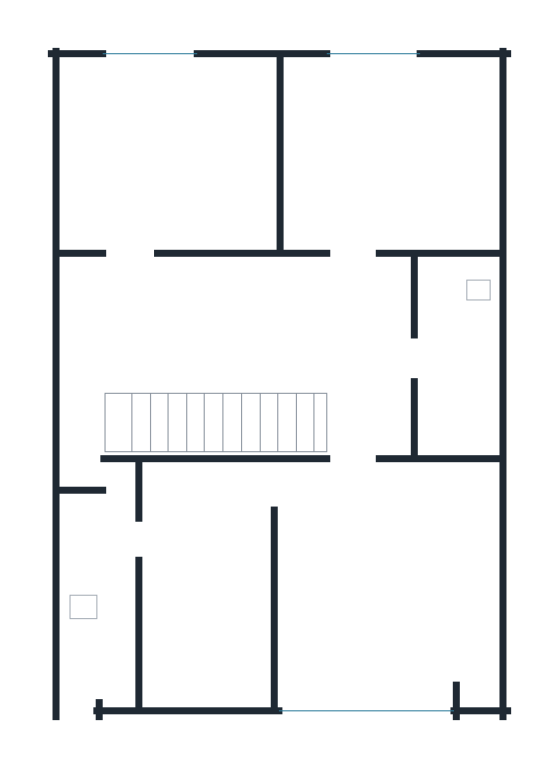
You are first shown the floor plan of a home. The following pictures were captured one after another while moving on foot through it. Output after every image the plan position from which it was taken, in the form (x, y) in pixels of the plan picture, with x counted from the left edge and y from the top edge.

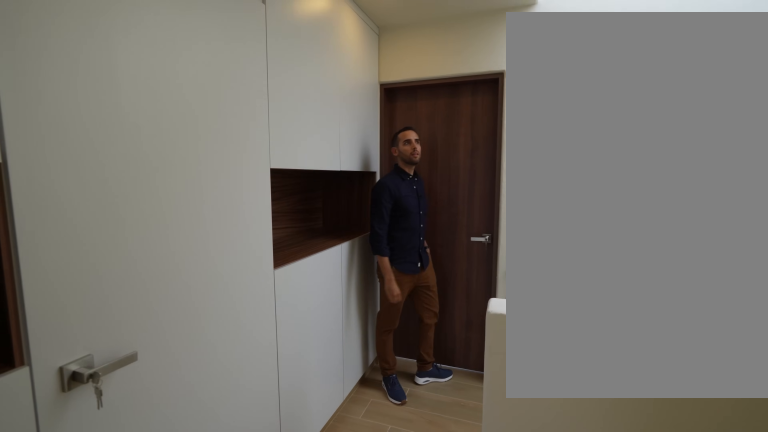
(303, 303)
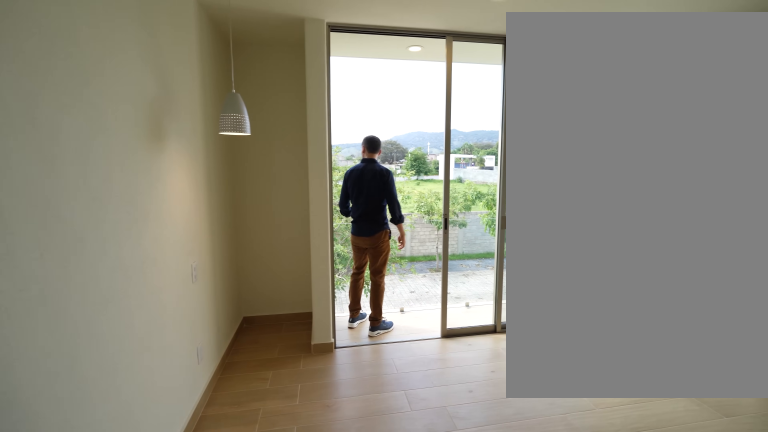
(456, 515)
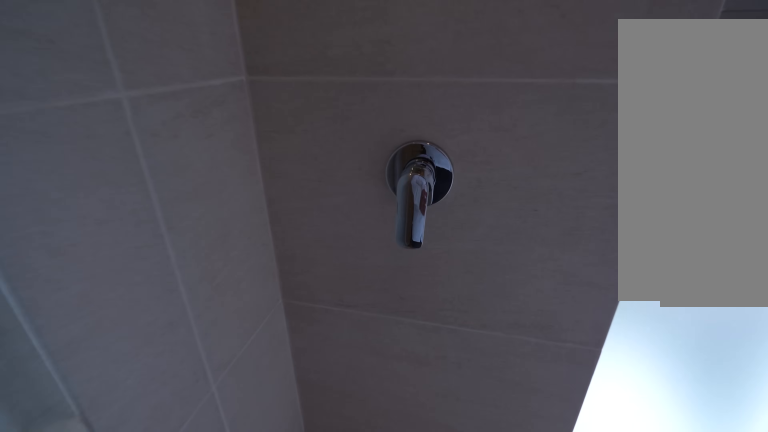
(116, 635)
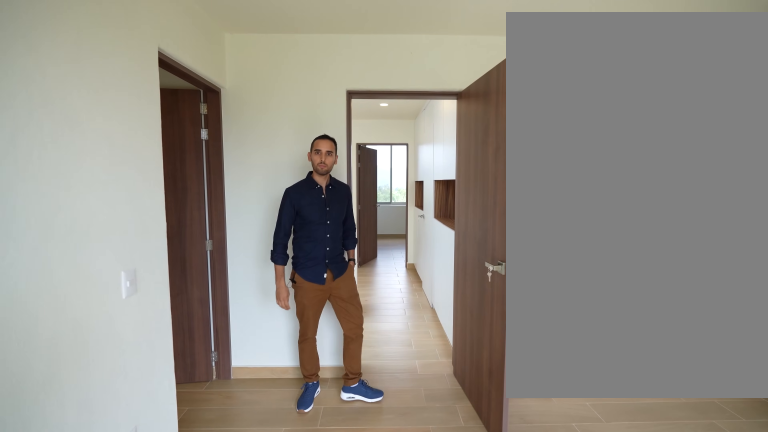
(336, 687)
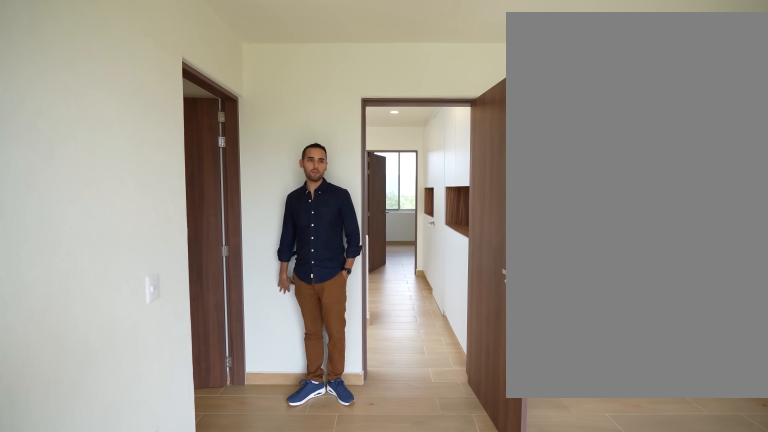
(341, 688)
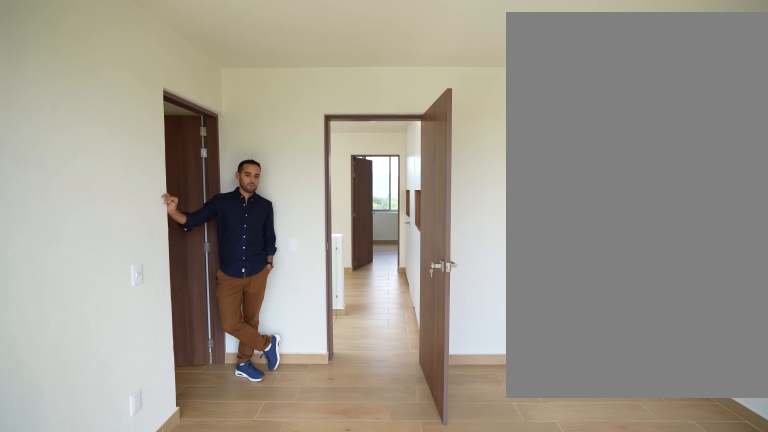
(347, 689)
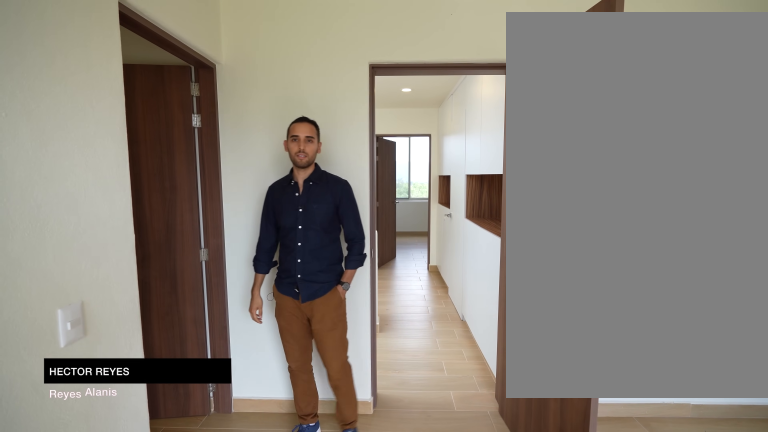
(366, 664)
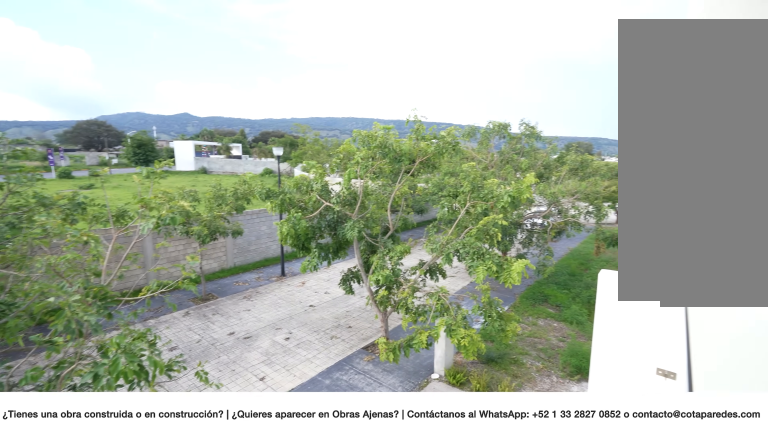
(415, 691)
